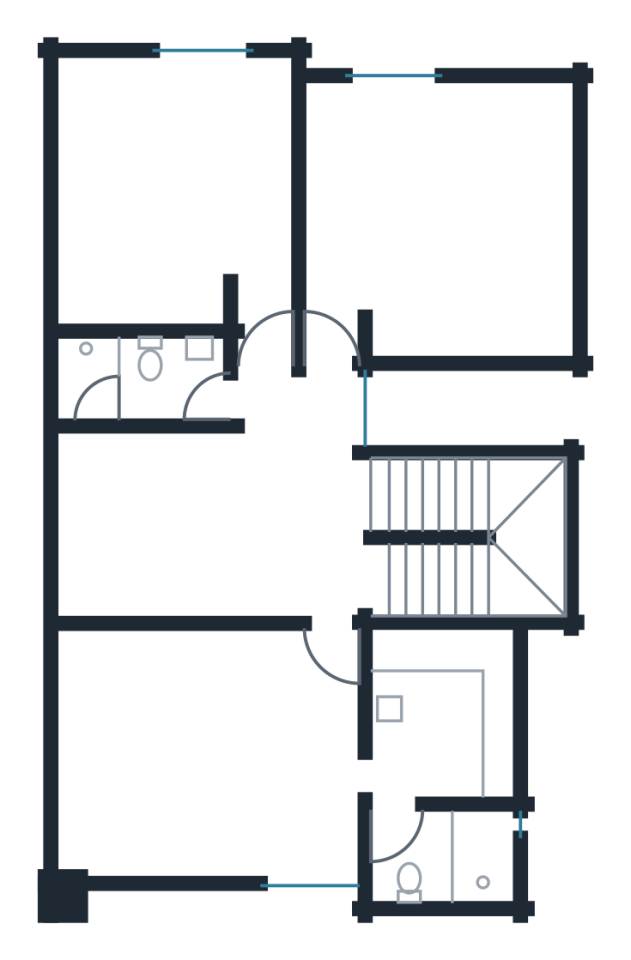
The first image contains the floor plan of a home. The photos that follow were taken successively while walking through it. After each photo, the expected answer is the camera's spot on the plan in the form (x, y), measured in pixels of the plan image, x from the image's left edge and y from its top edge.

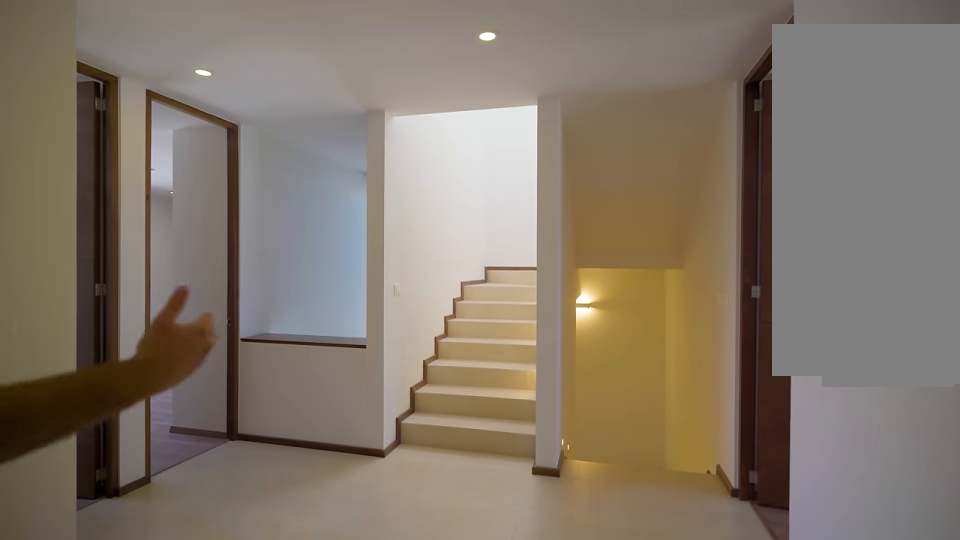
(292, 556)
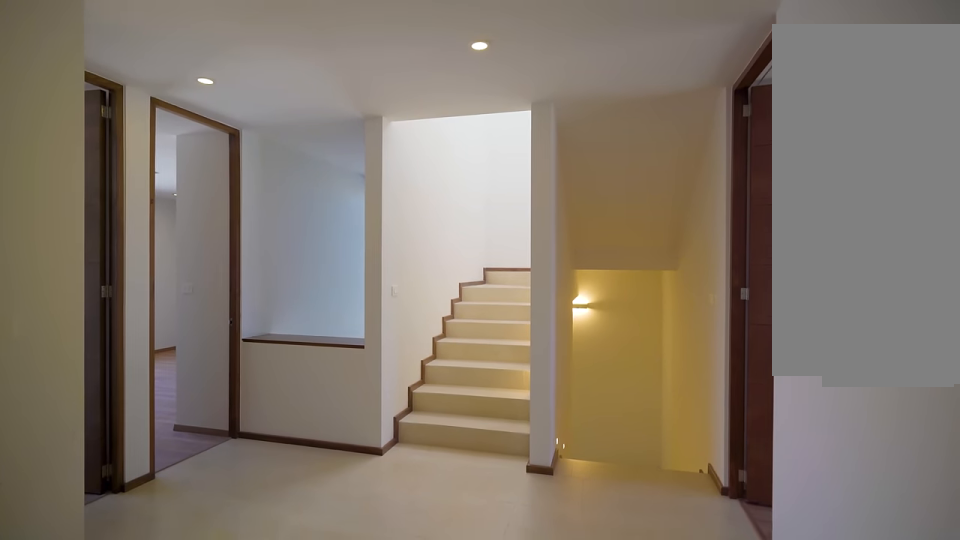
(292, 558)
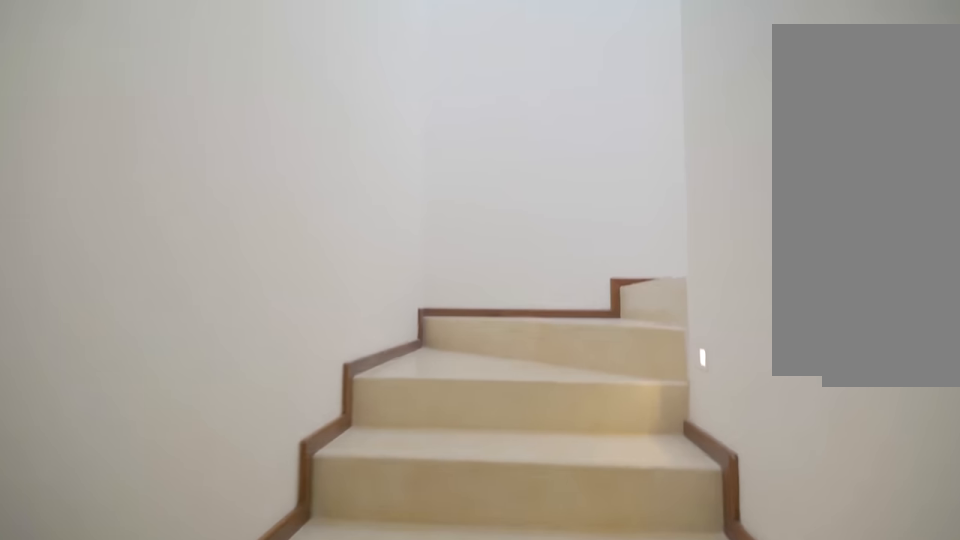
(364, 520)
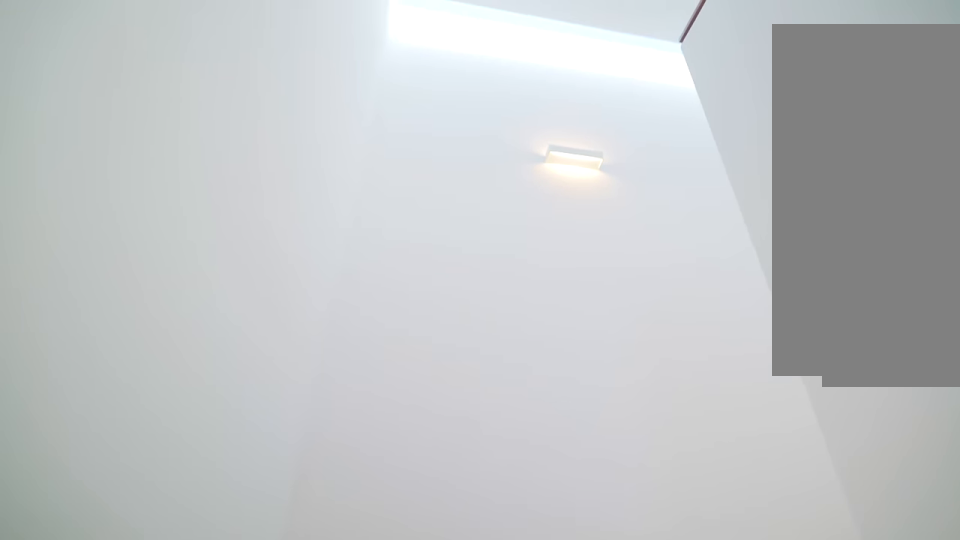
(469, 502)
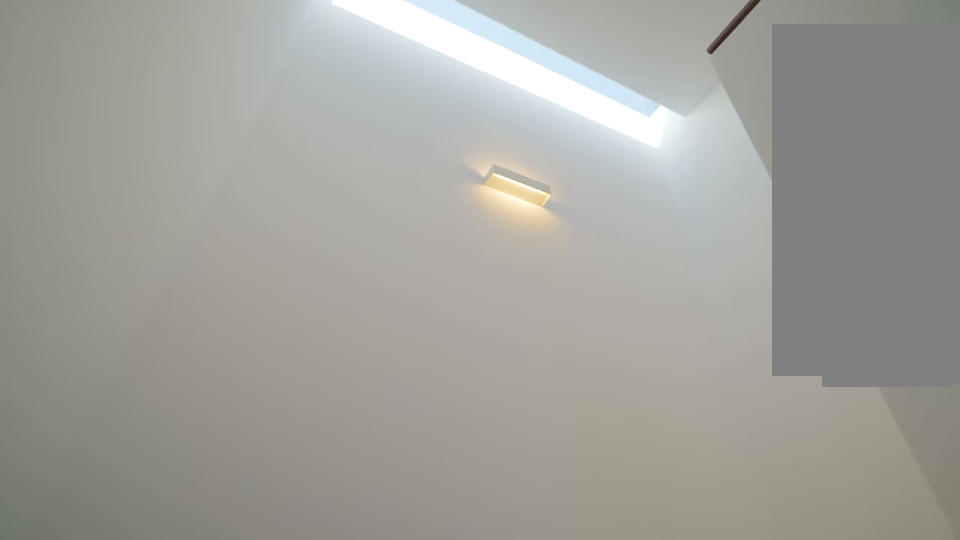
(462, 498)
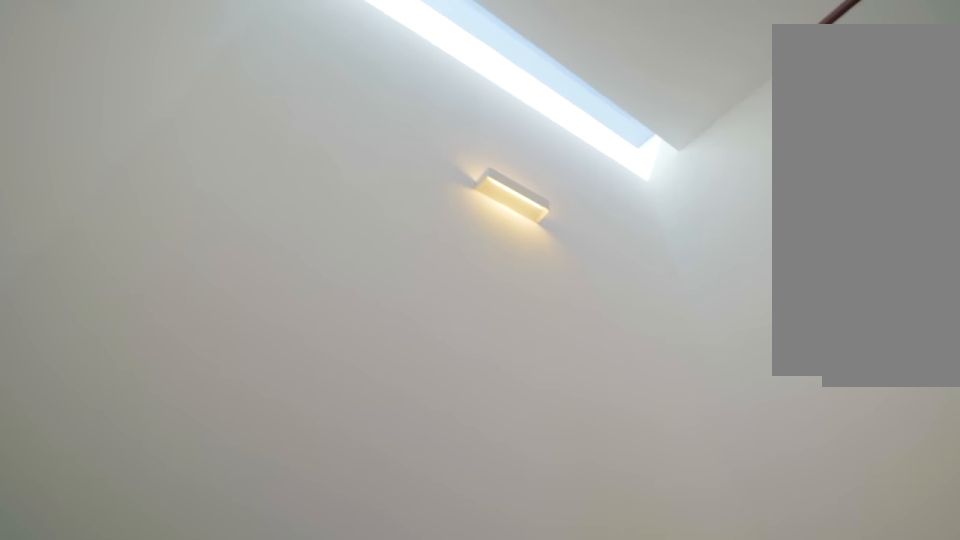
(476, 499)
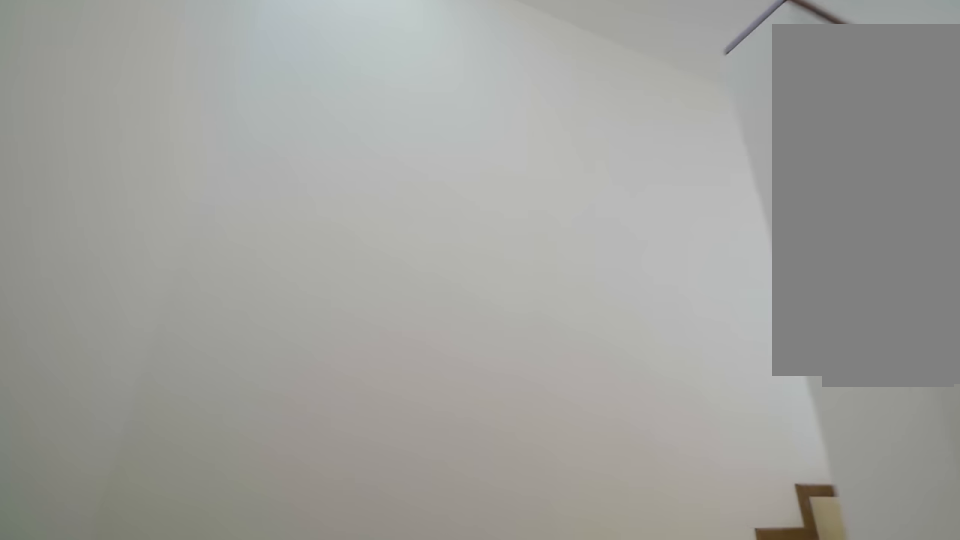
(514, 498)
